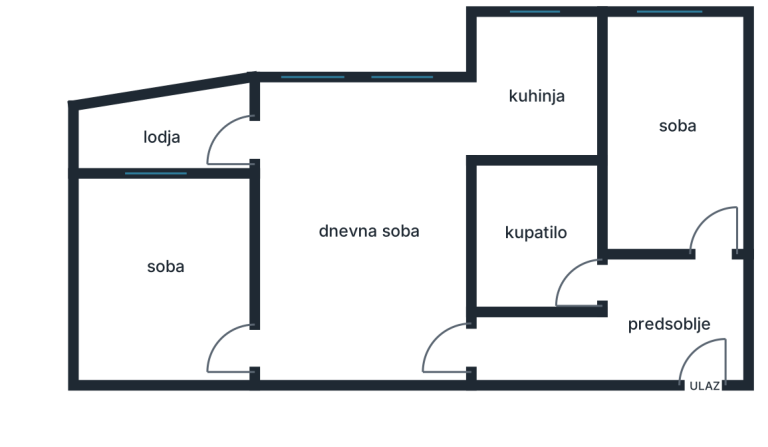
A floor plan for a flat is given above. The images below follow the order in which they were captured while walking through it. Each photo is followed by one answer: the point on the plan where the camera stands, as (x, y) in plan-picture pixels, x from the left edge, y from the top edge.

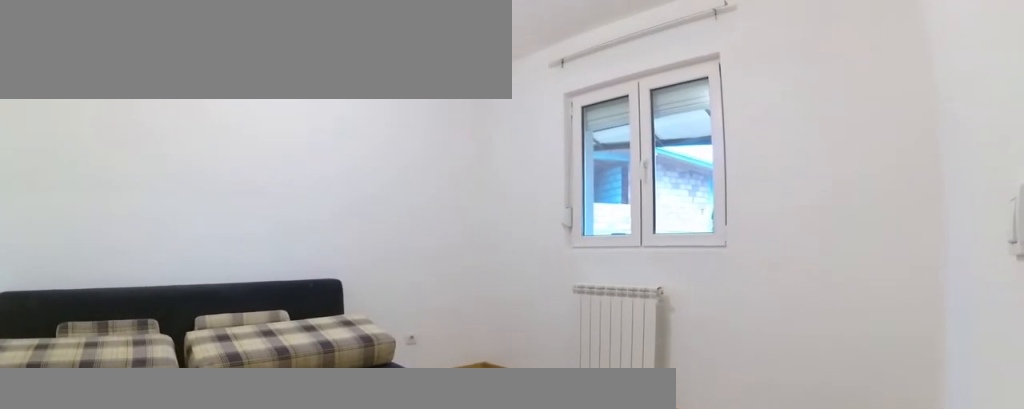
(250, 336)
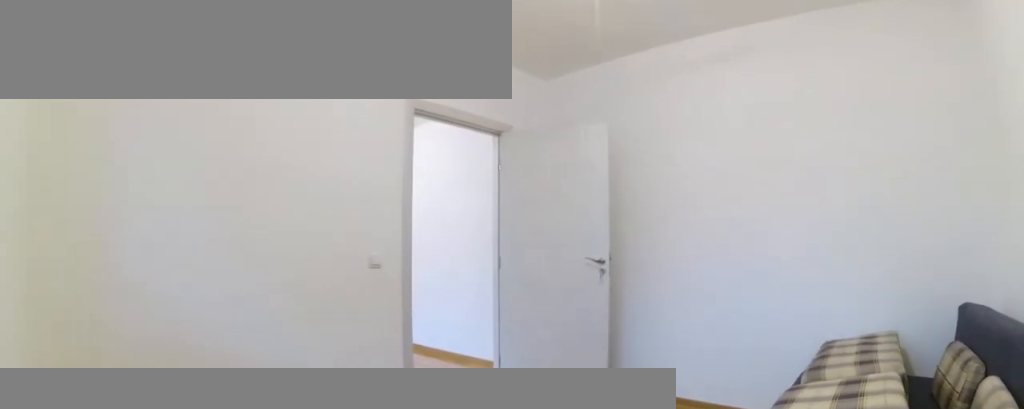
(107, 192)
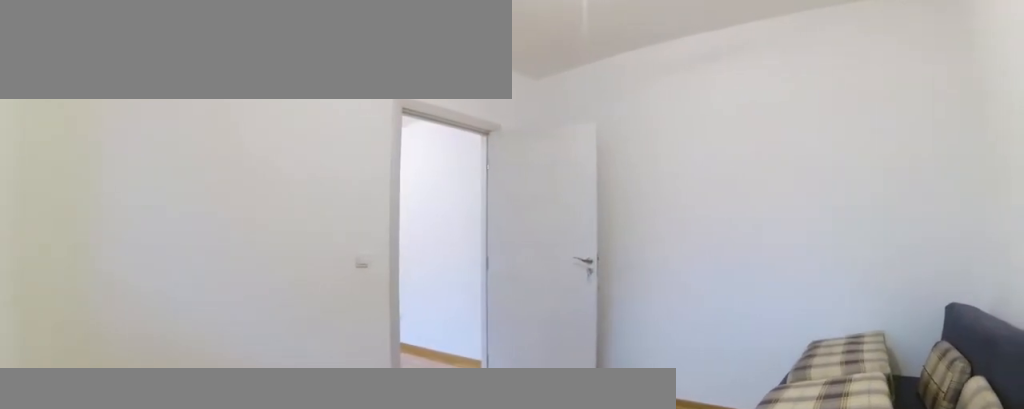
(107, 192)
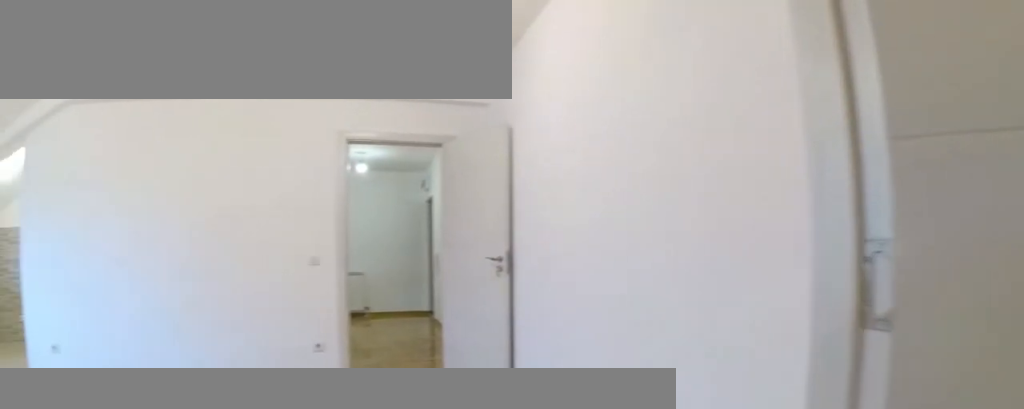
(237, 328)
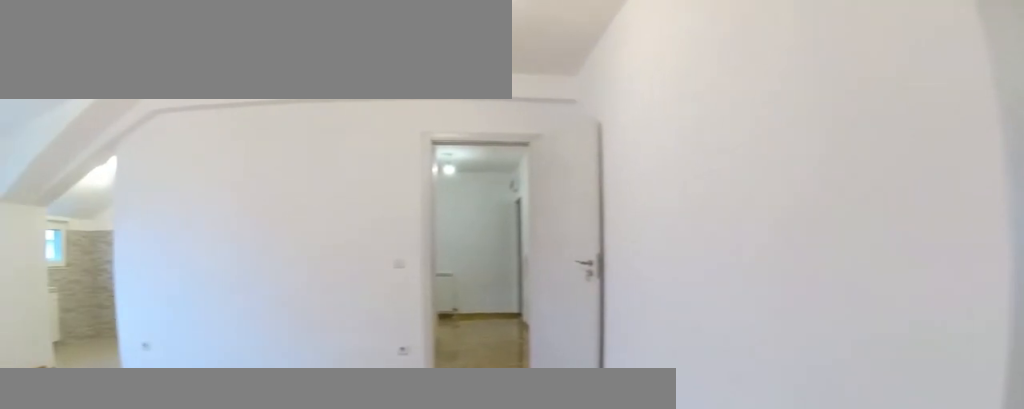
(246, 334)
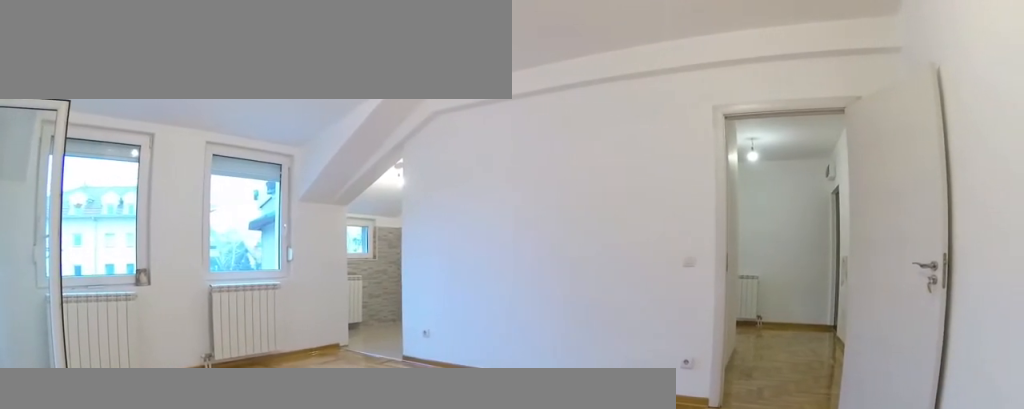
(259, 341)
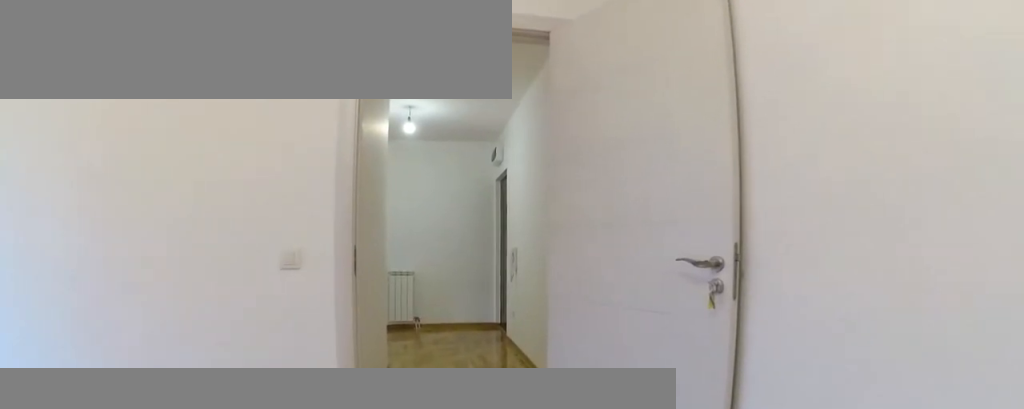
(360, 345)
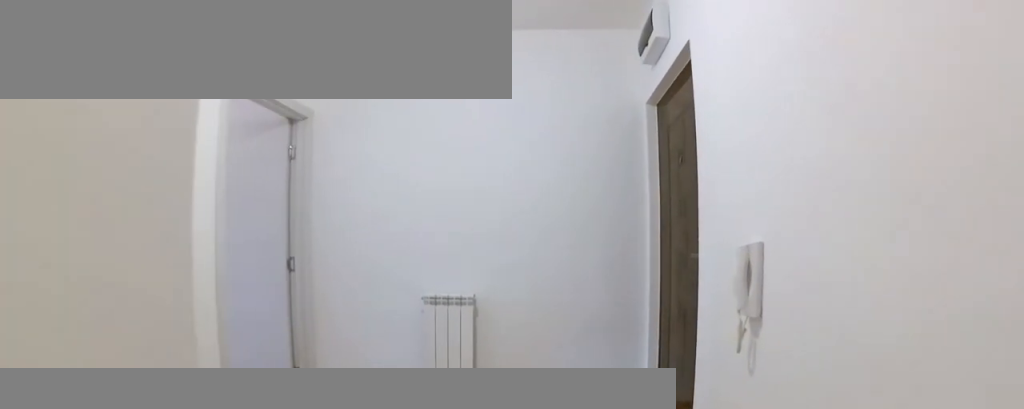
(561, 349)
